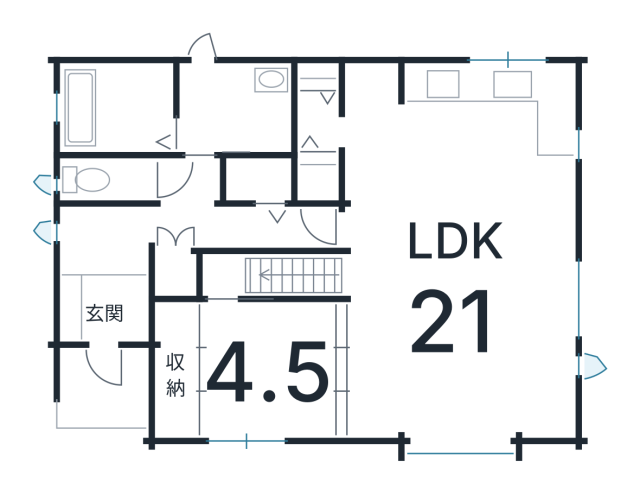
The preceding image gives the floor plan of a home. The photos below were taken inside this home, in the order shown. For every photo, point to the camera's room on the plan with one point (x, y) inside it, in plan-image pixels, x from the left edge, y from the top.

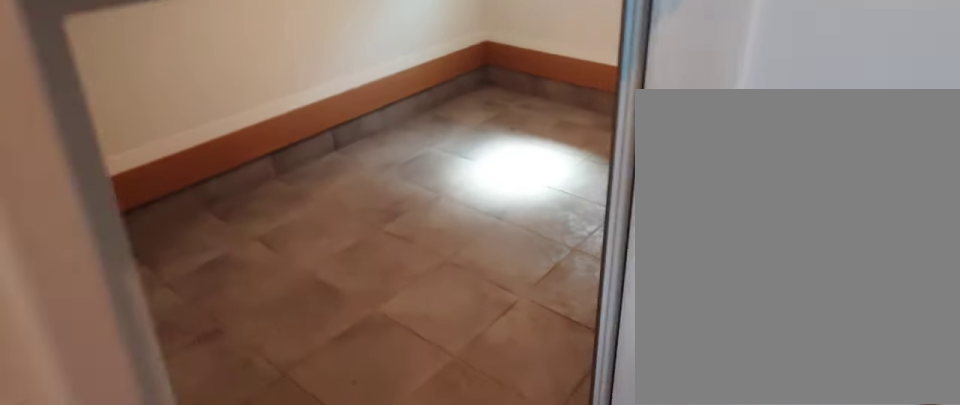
(105, 302)
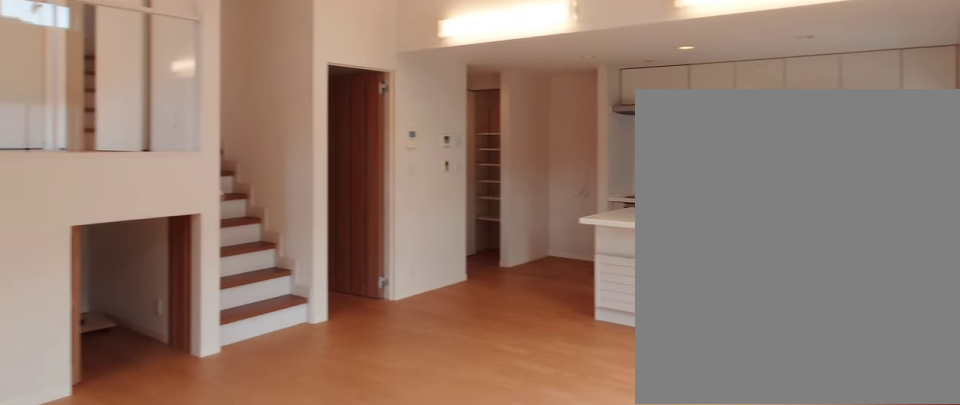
(444, 329)
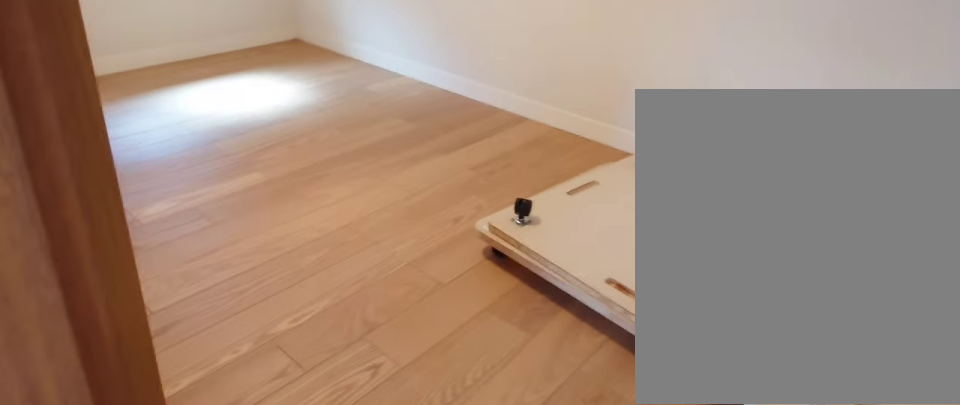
(444, 329)
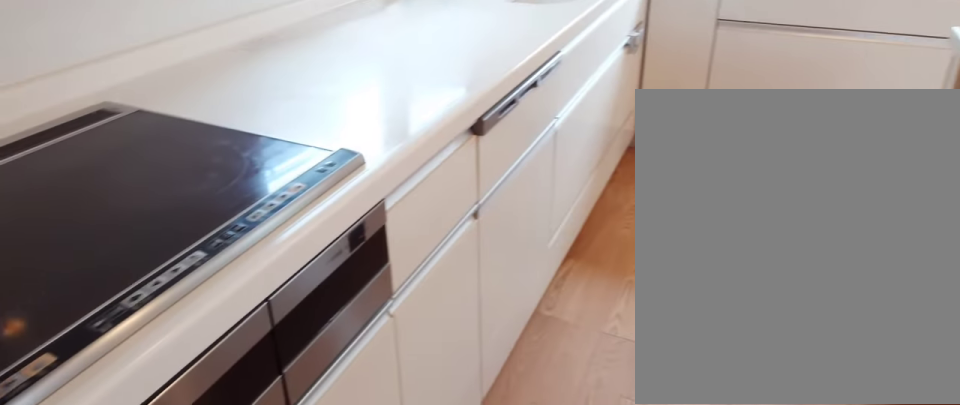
(460, 132)
